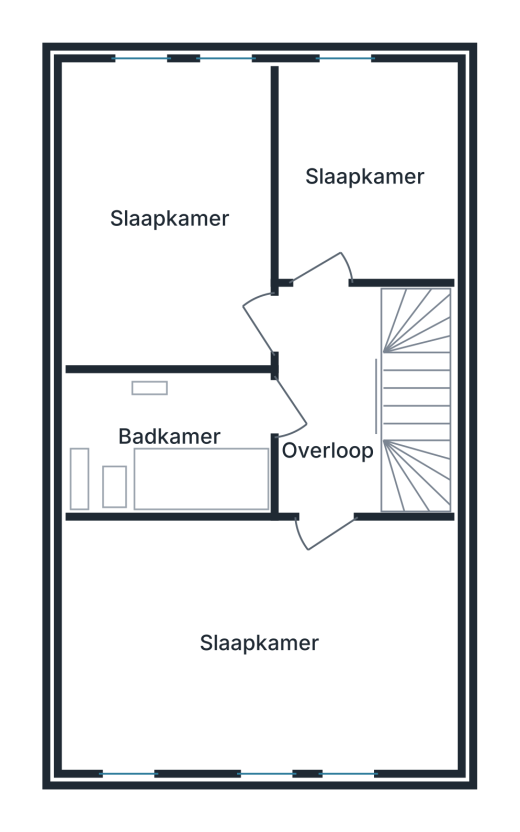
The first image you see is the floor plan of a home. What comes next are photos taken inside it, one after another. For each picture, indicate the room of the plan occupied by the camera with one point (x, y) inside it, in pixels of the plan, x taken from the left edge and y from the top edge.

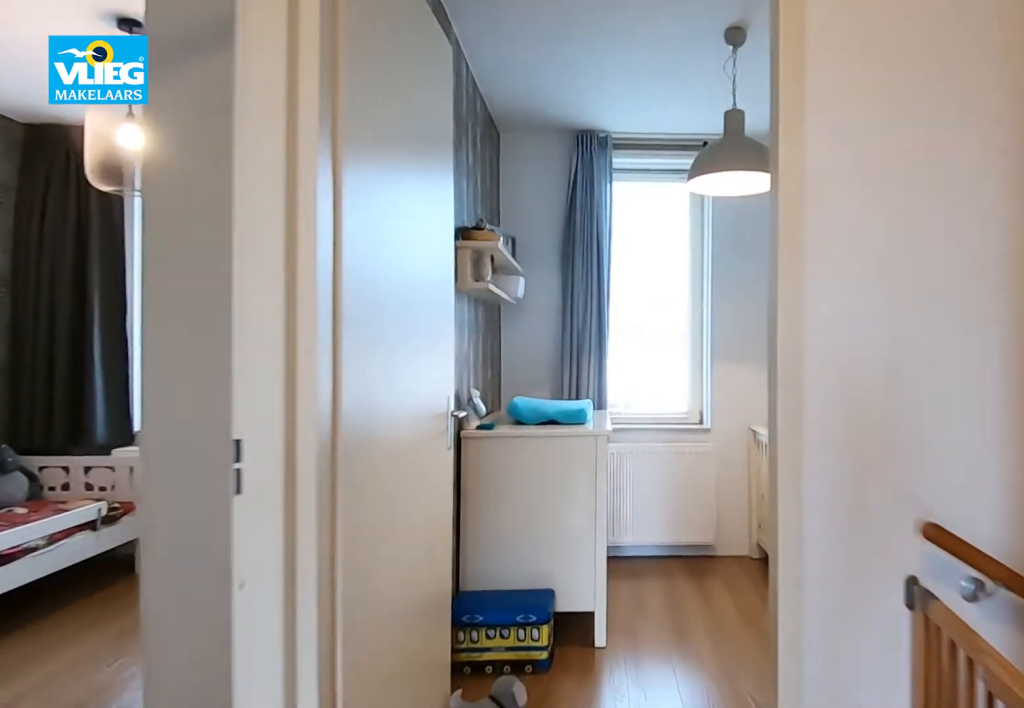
(345, 400)
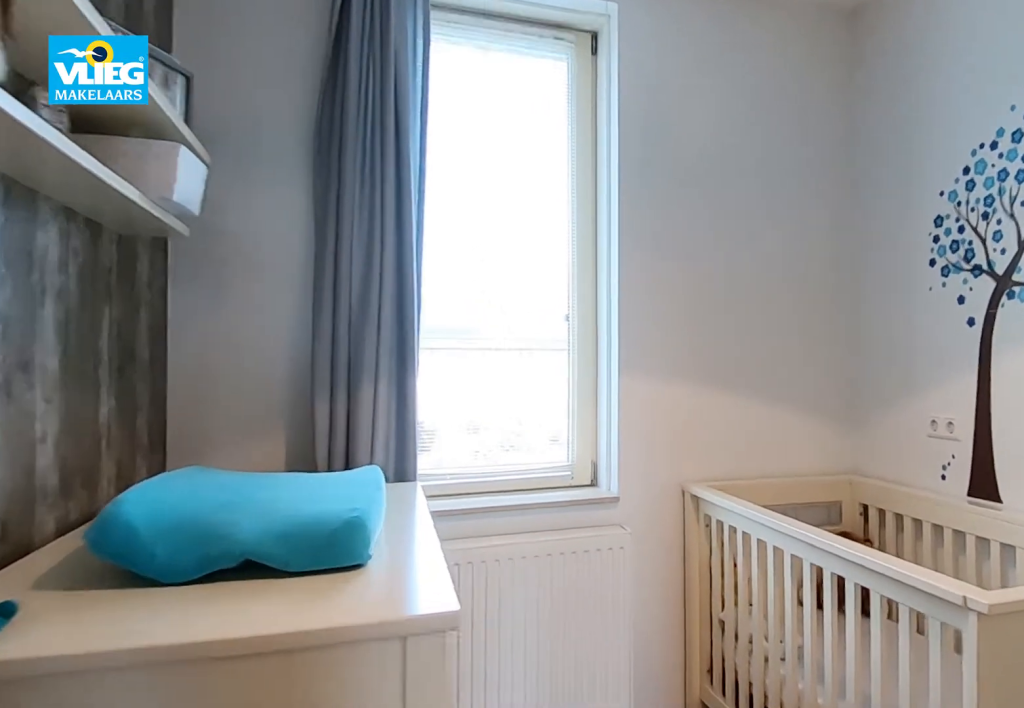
(374, 138)
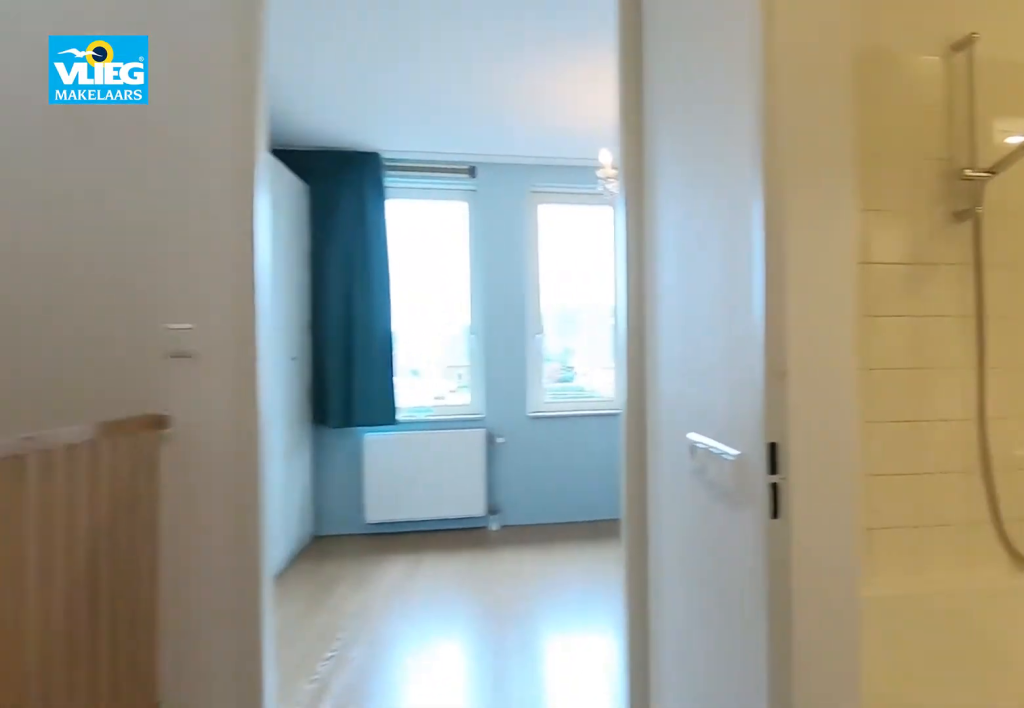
(345, 400)
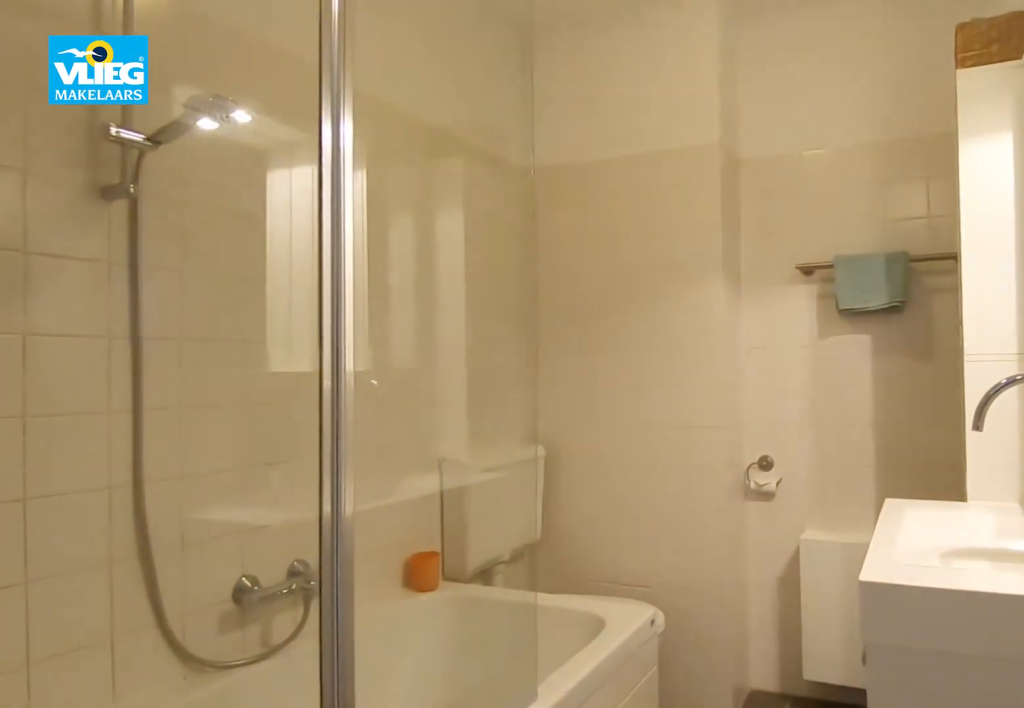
(171, 444)
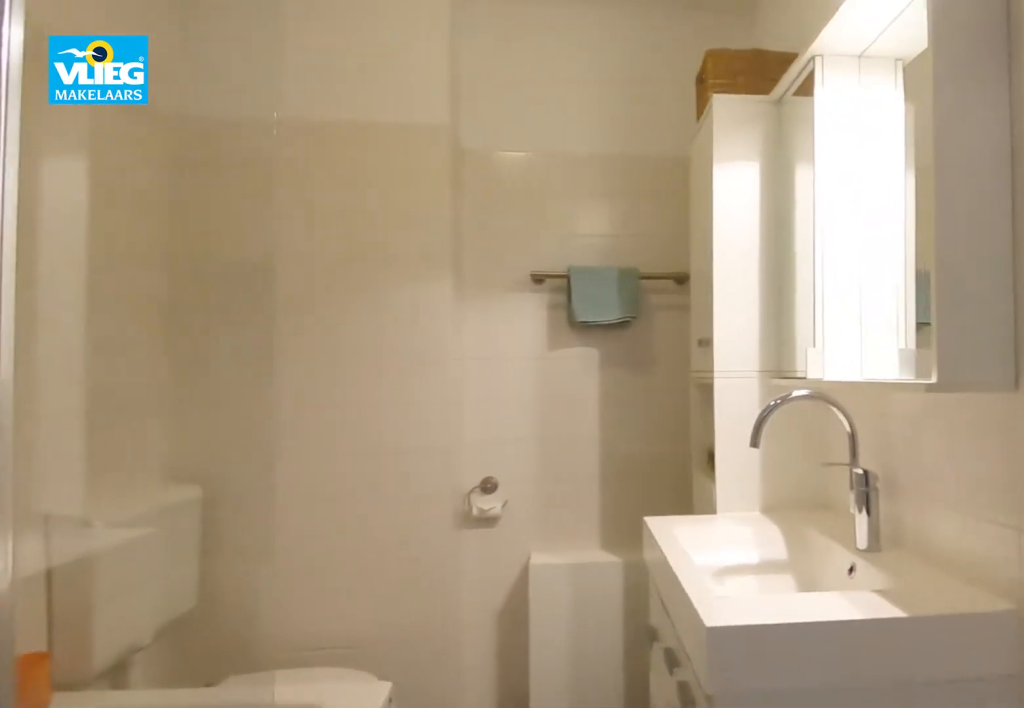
(171, 444)
